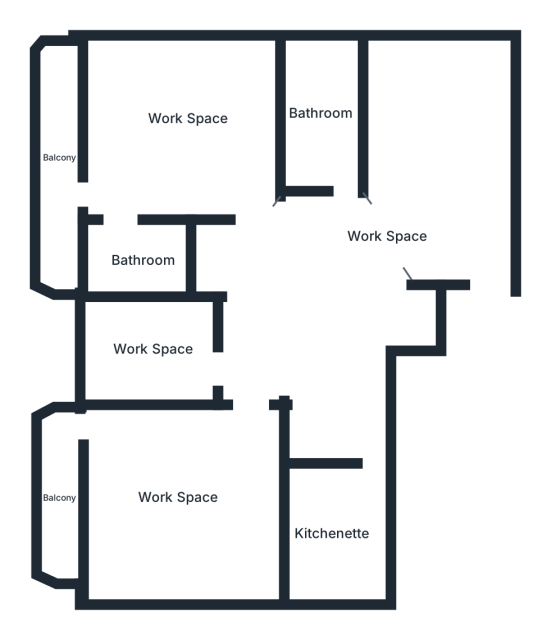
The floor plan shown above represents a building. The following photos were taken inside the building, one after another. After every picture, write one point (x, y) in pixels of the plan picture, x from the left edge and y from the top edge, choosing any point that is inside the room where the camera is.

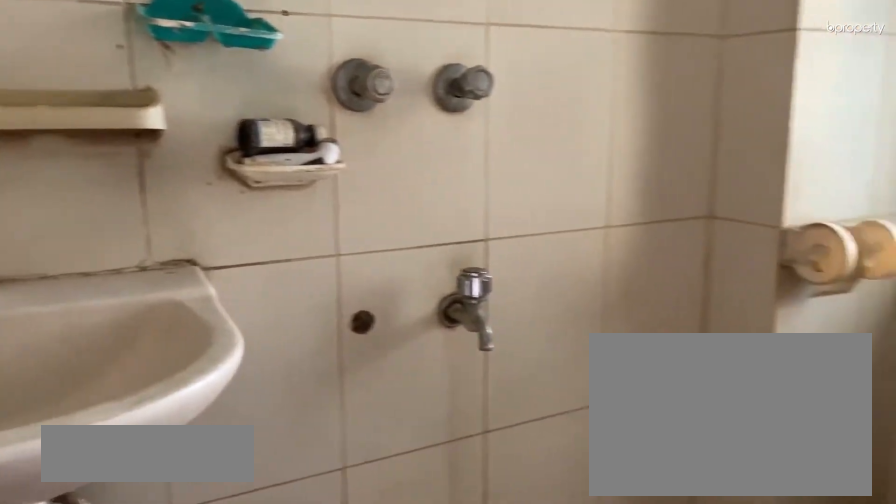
(143, 260)
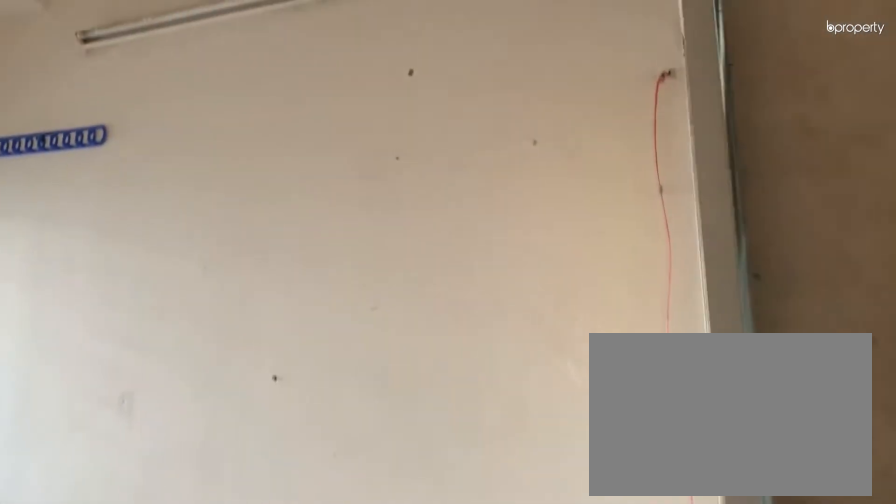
(152, 349)
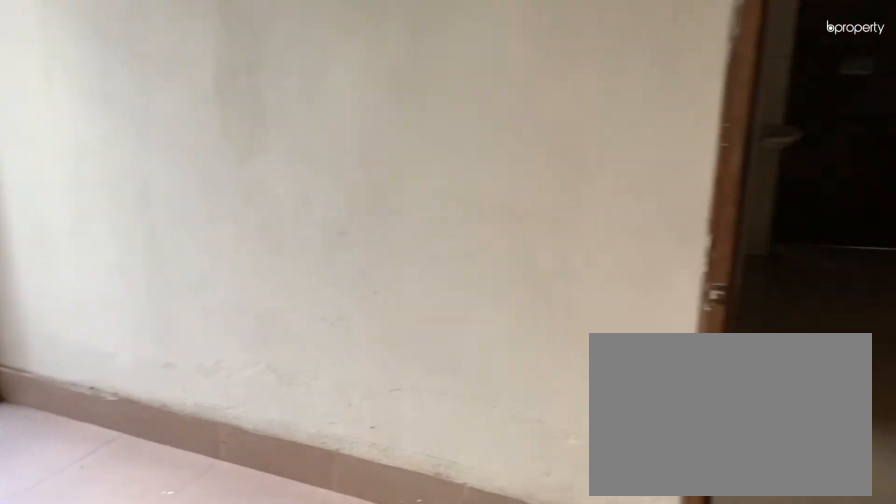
(178, 495)
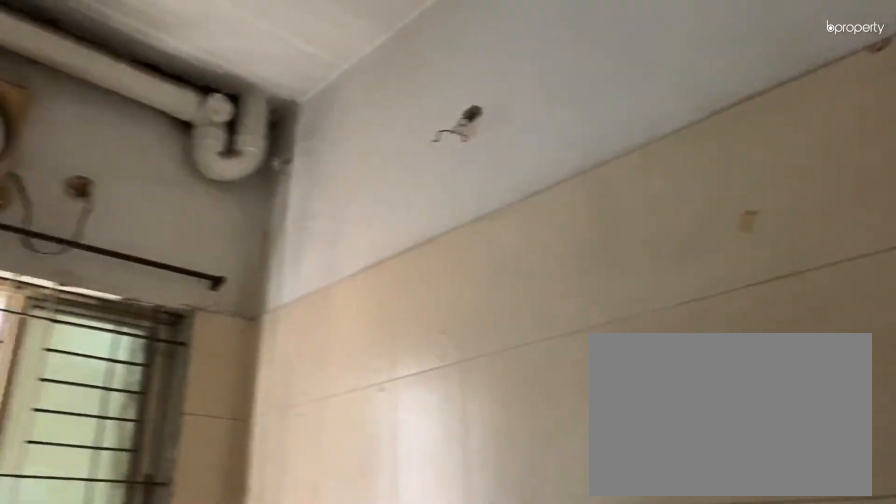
(333, 534)
